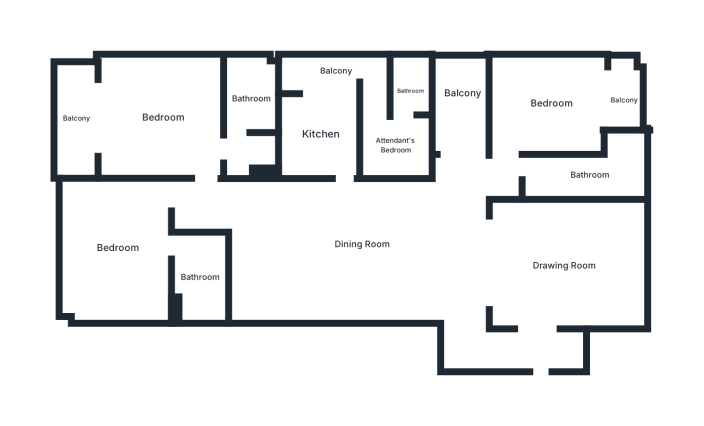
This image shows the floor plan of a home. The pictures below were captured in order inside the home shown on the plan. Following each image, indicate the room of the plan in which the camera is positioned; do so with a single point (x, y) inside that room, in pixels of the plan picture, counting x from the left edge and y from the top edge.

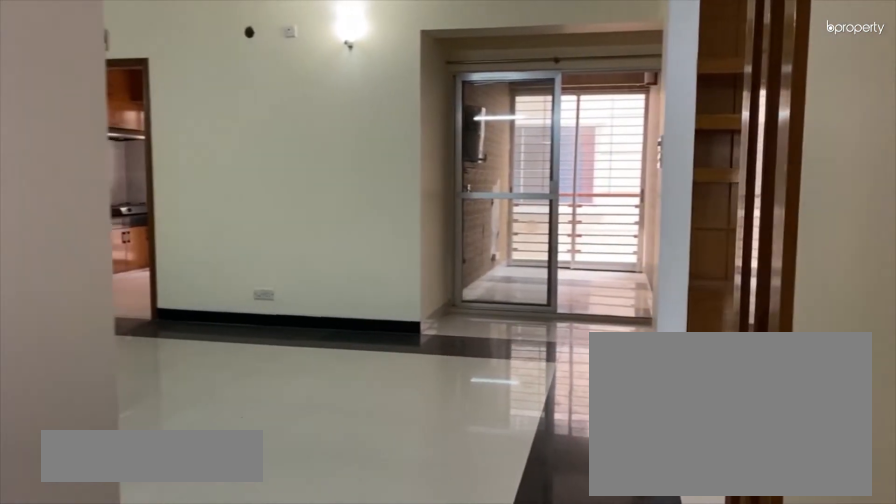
(465, 292)
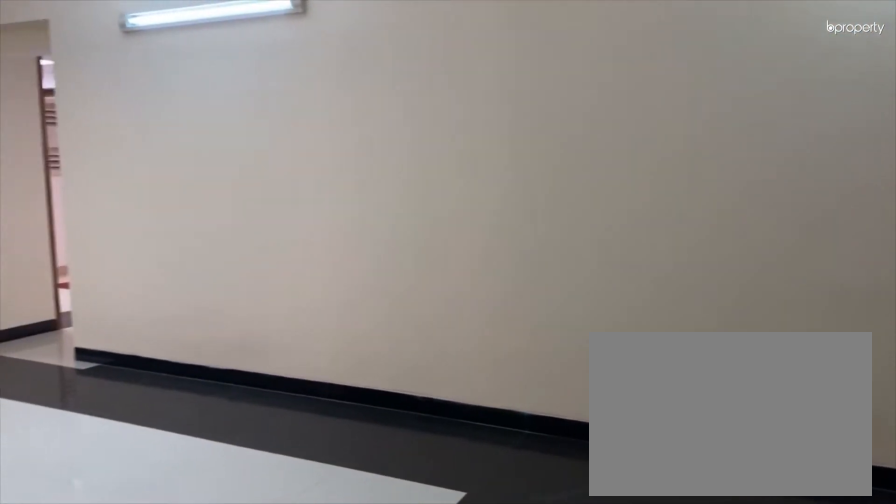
(359, 244)
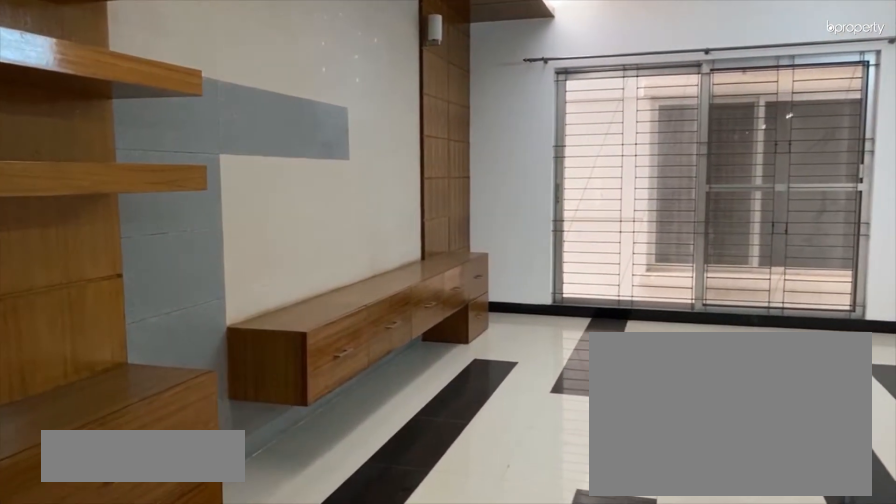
(574, 264)
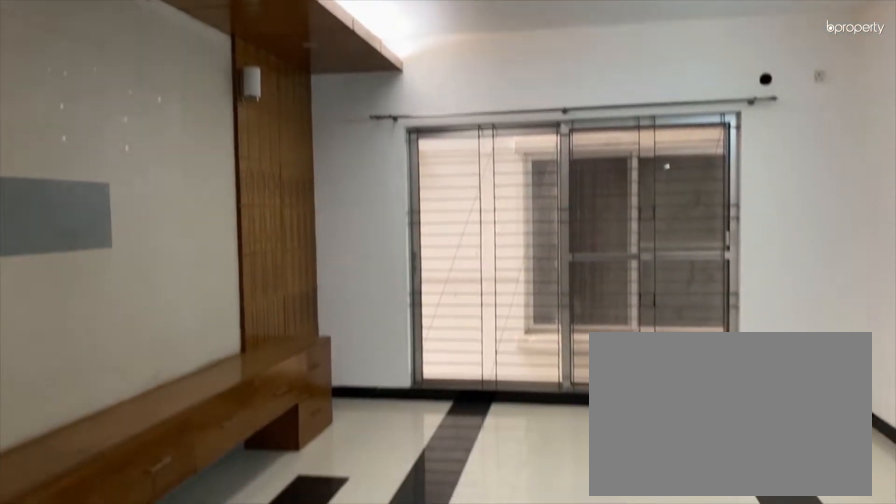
(569, 264)
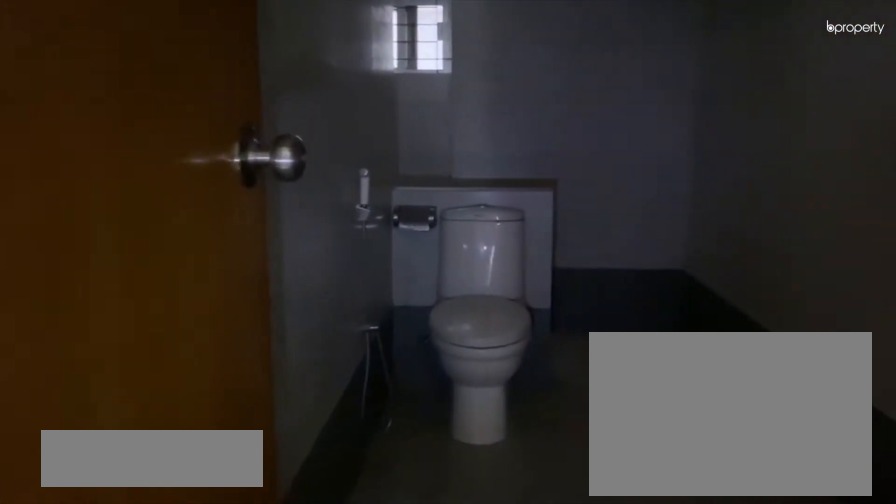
(589, 176)
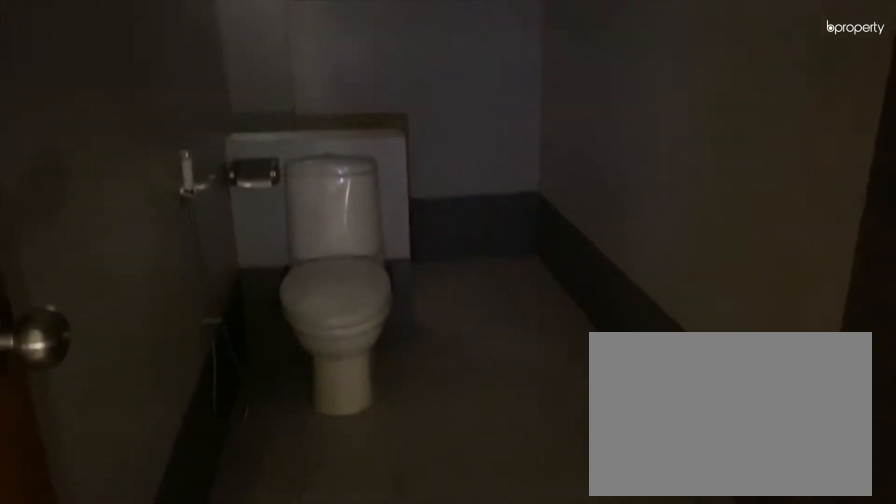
(589, 176)
